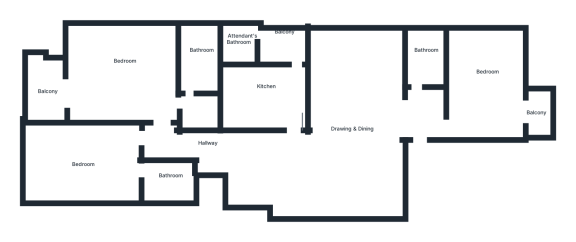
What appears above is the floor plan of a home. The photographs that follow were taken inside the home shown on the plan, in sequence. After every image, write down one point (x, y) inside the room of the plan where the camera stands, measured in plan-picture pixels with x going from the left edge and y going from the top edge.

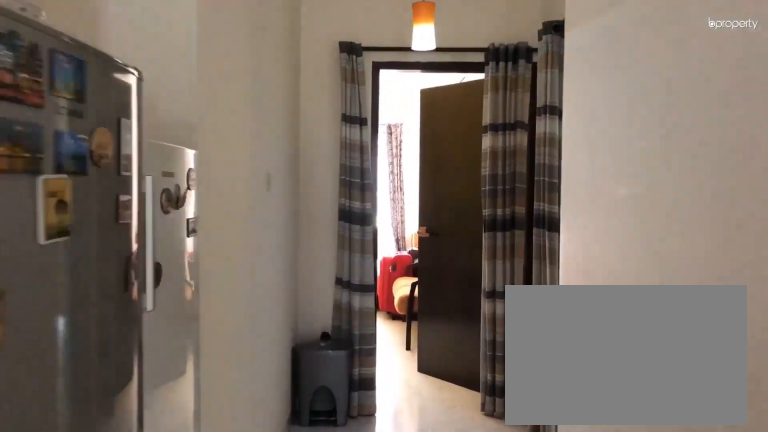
(161, 146)
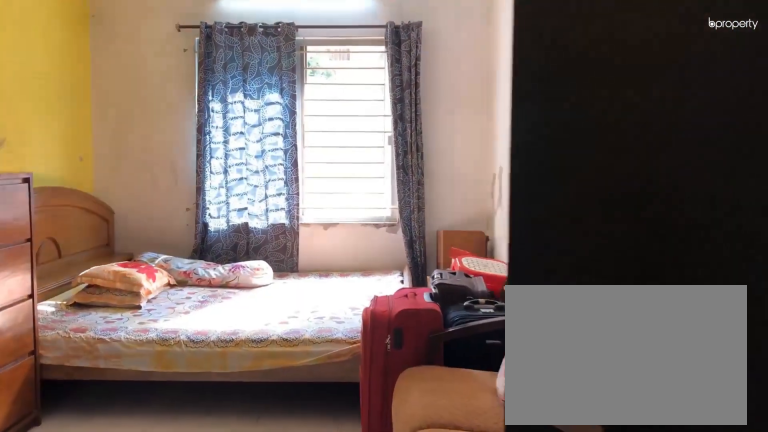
(84, 157)
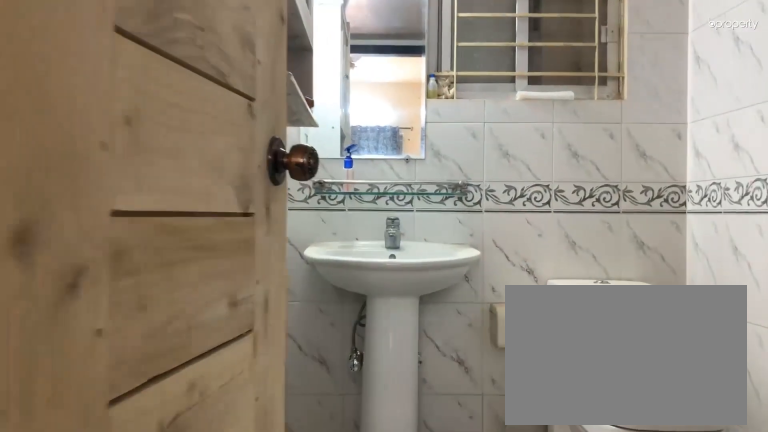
(162, 179)
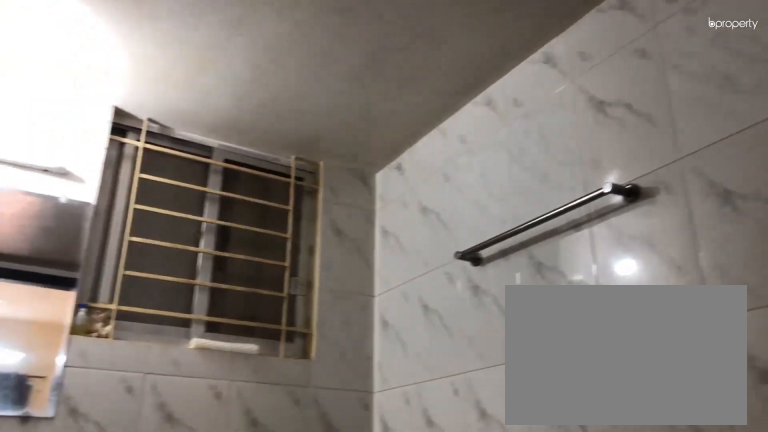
(162, 179)
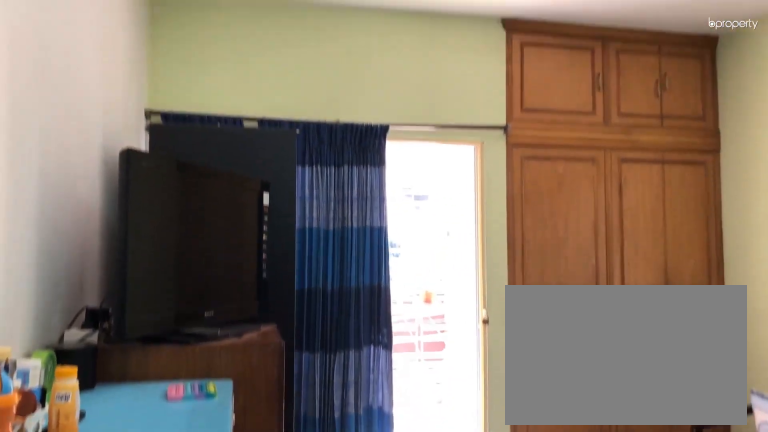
(114, 64)
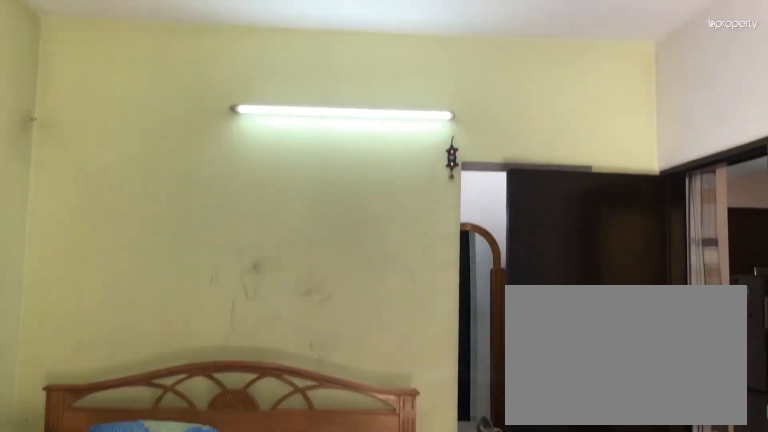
(114, 64)
